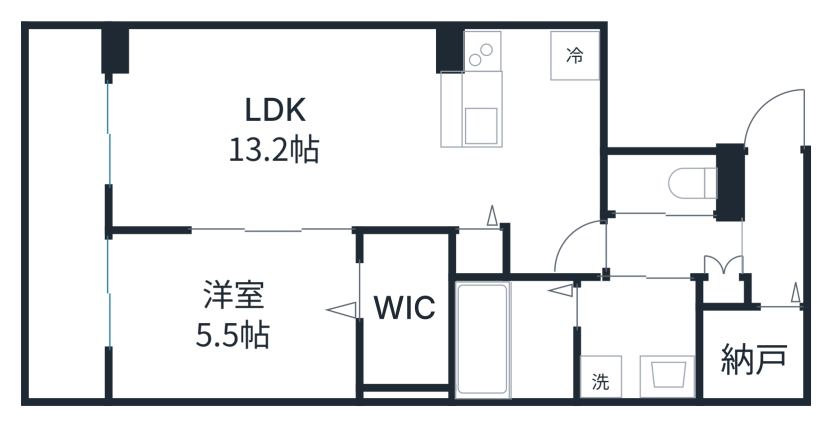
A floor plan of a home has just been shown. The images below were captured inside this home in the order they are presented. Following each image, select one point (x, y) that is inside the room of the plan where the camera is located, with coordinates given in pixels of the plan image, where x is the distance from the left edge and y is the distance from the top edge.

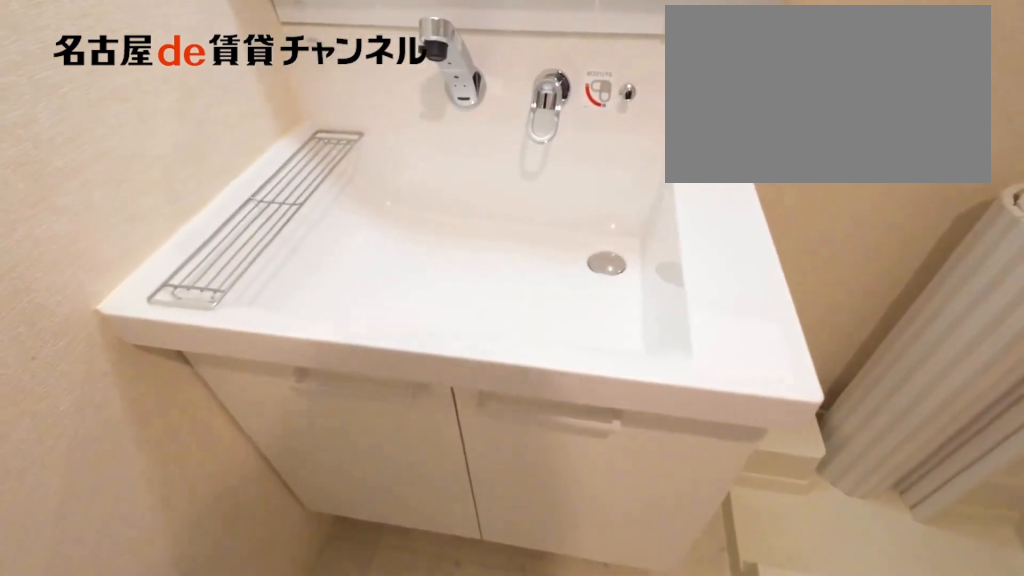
(636, 337)
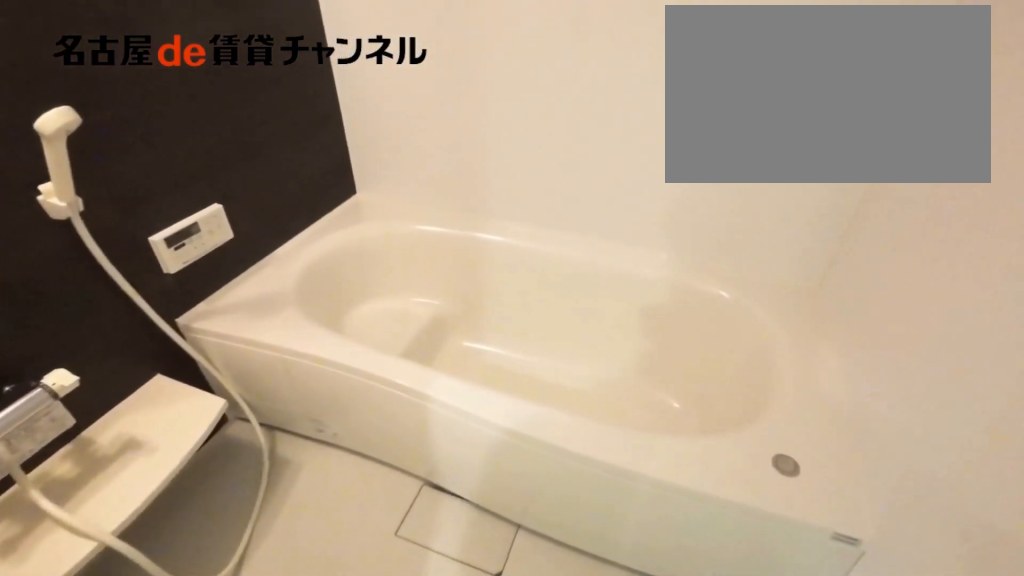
(512, 338)
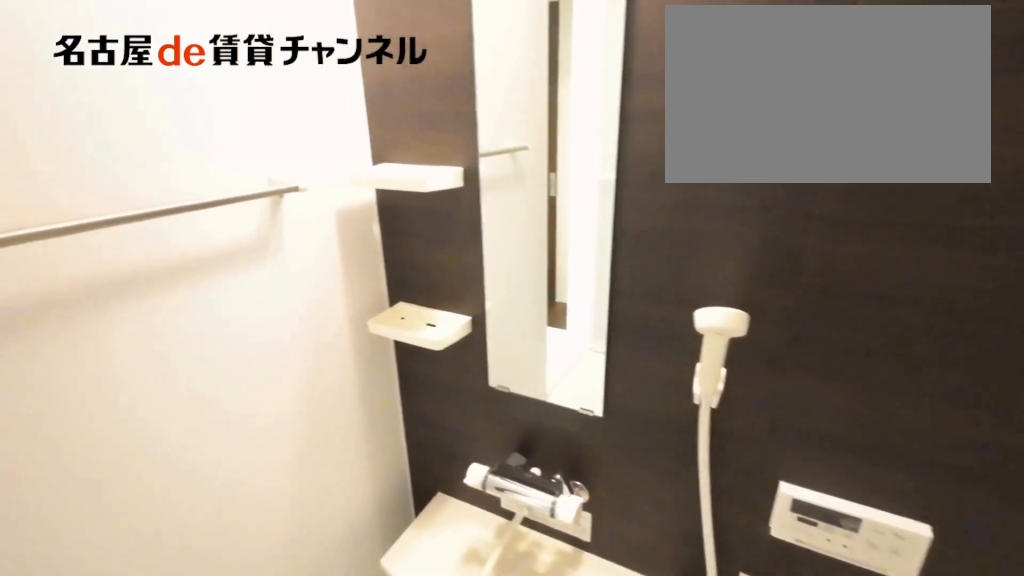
(512, 338)
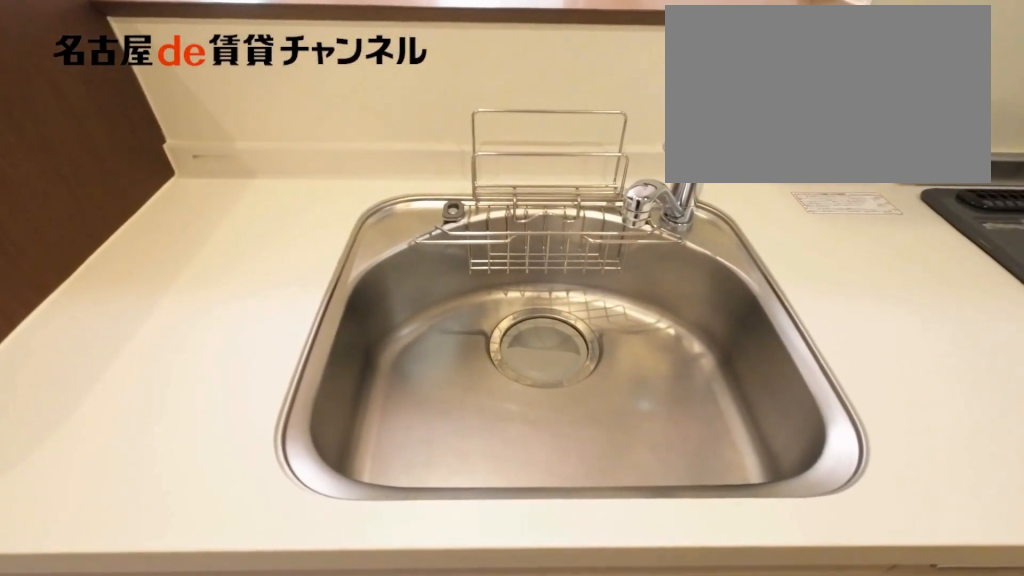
(475, 96)
